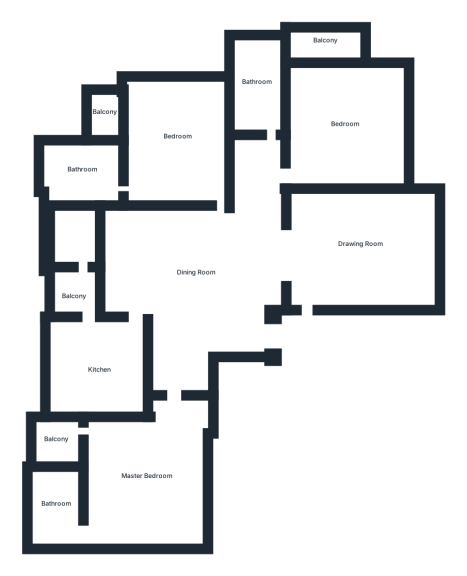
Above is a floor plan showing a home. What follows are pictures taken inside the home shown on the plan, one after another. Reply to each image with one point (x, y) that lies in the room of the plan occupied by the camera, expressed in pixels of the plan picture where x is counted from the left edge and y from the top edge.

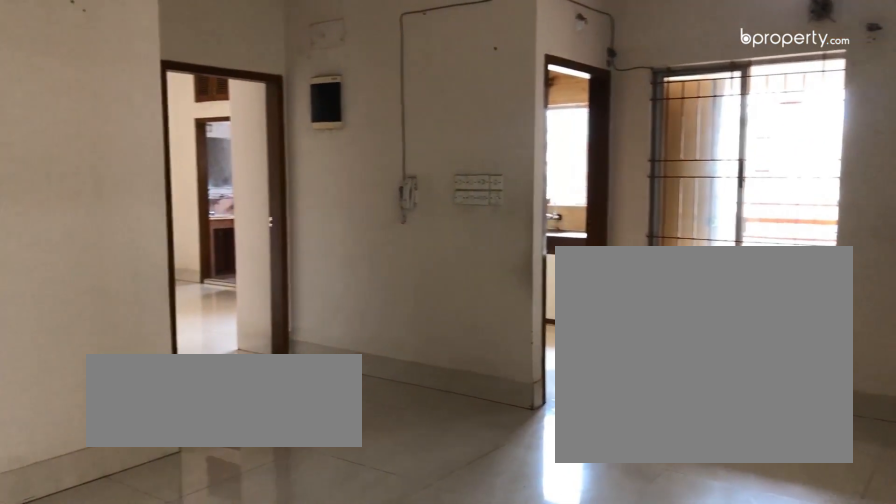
(201, 273)
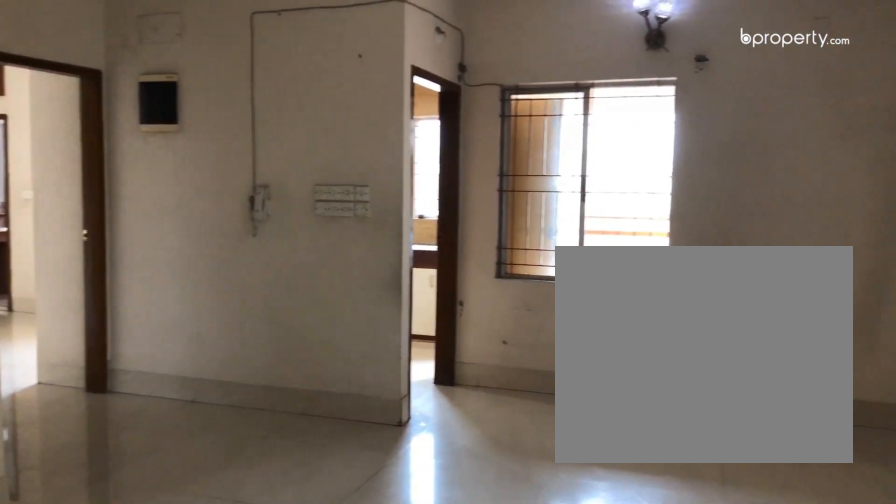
(201, 273)
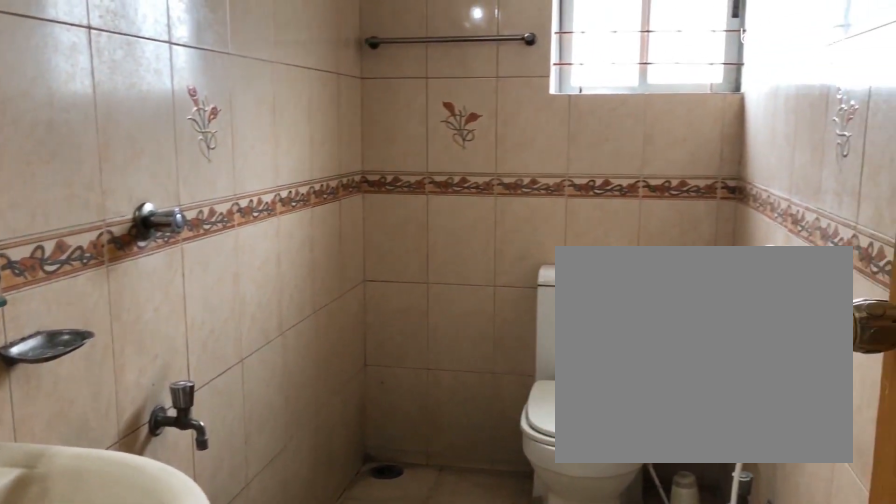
(261, 88)
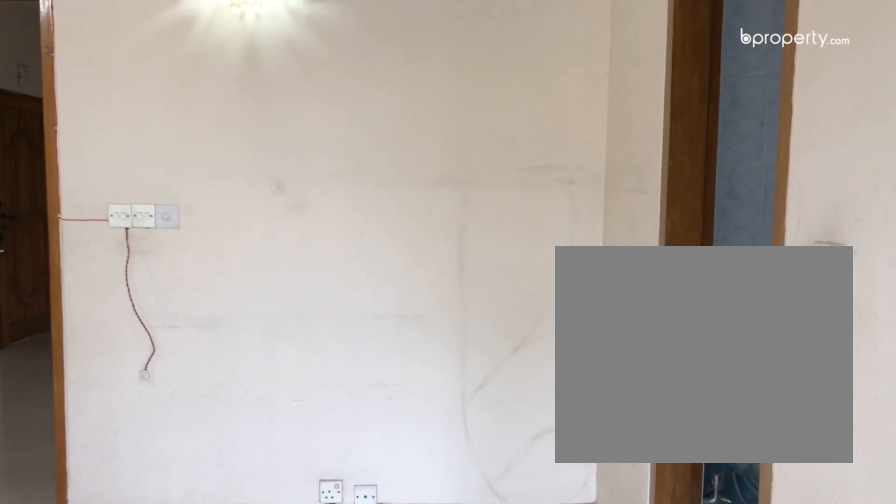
(179, 145)
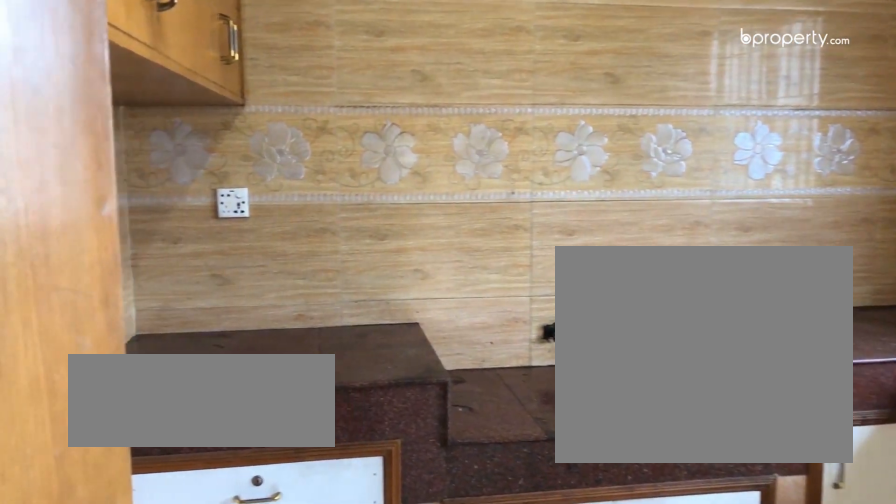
(96, 372)
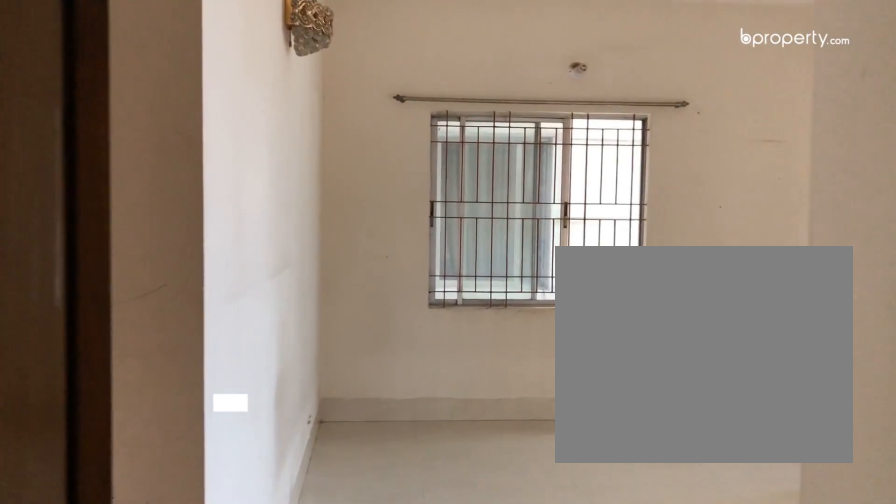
(146, 475)
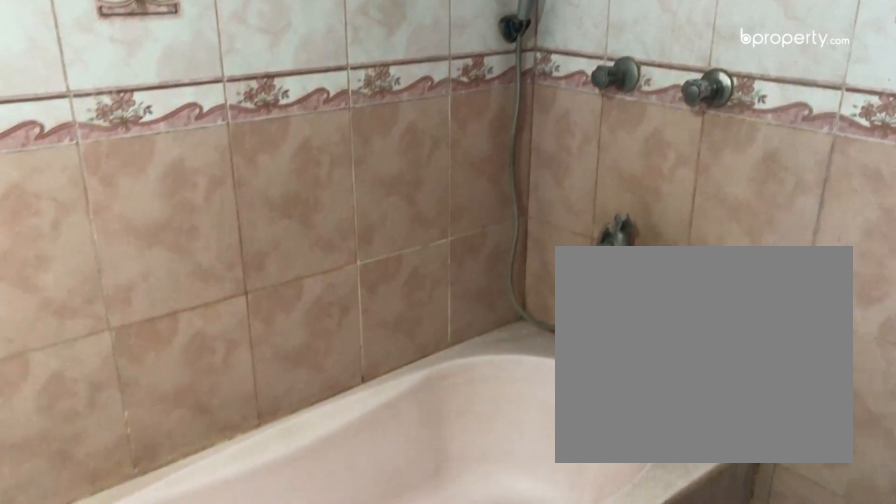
(58, 511)
